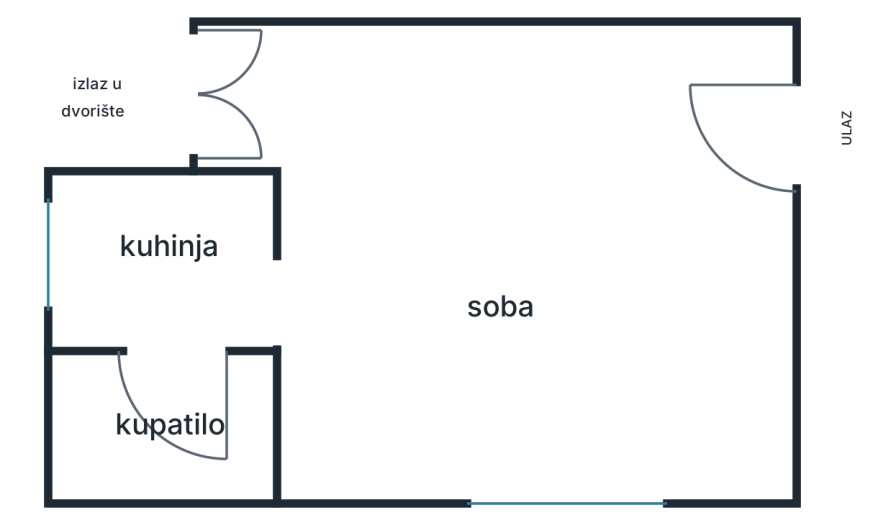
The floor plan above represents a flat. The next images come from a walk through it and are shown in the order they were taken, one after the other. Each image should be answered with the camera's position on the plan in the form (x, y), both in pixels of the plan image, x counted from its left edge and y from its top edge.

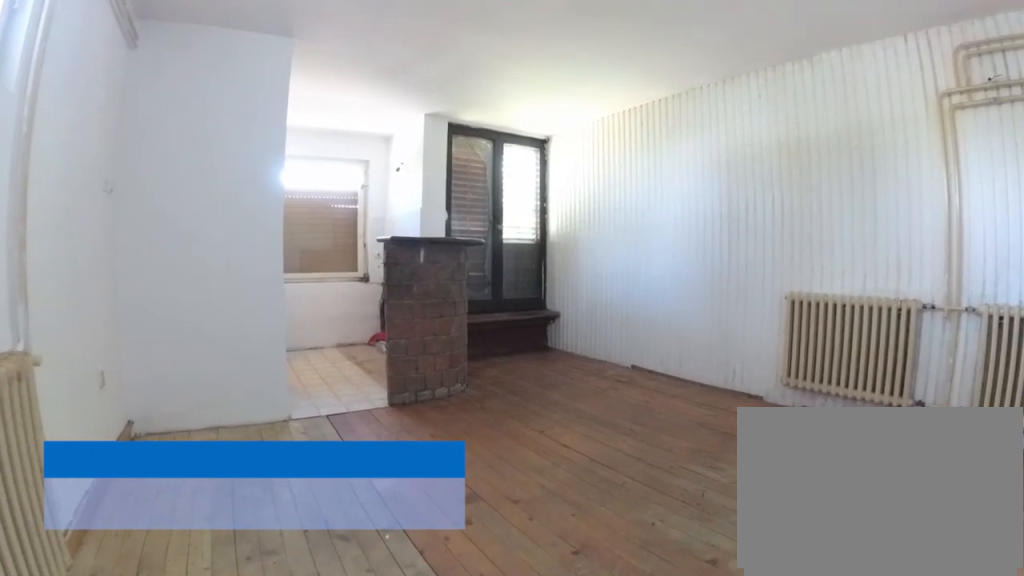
(631, 407)
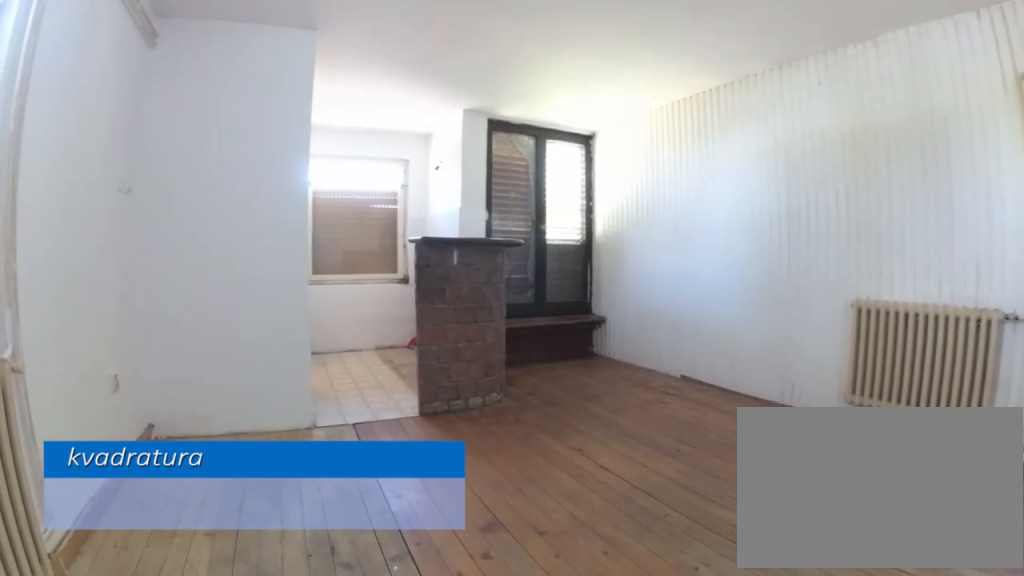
(603, 388)
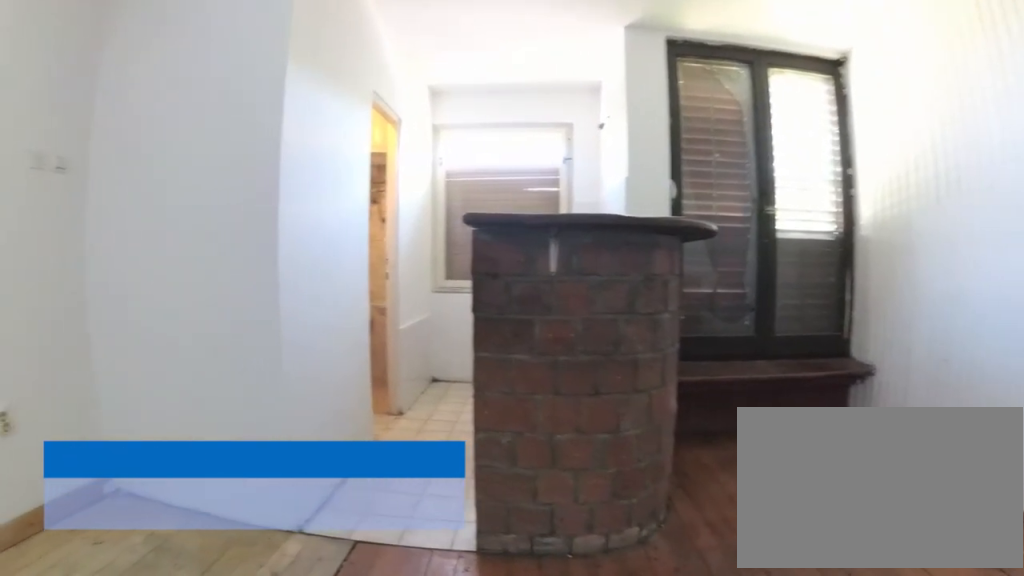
(438, 288)
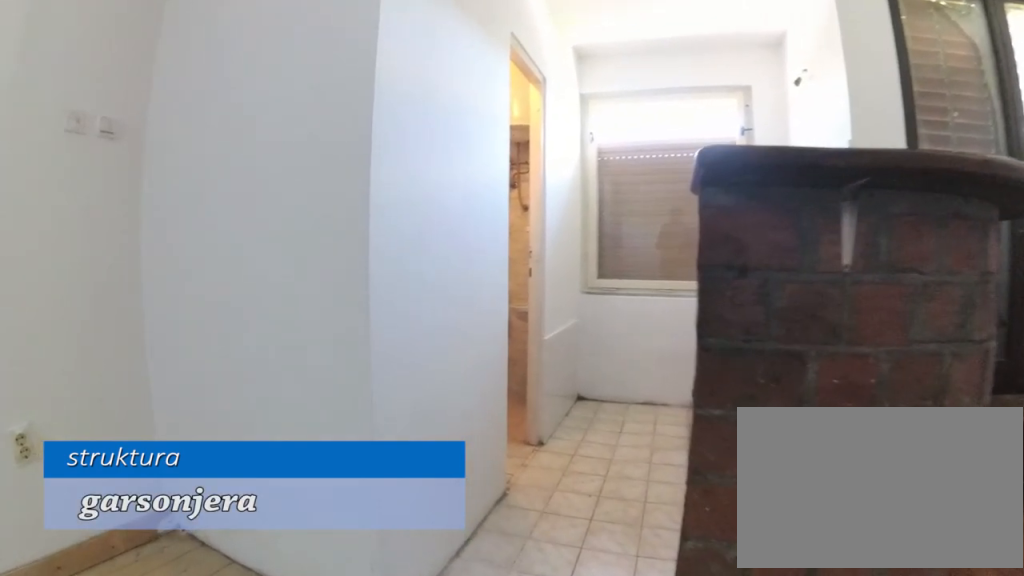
(368, 285)
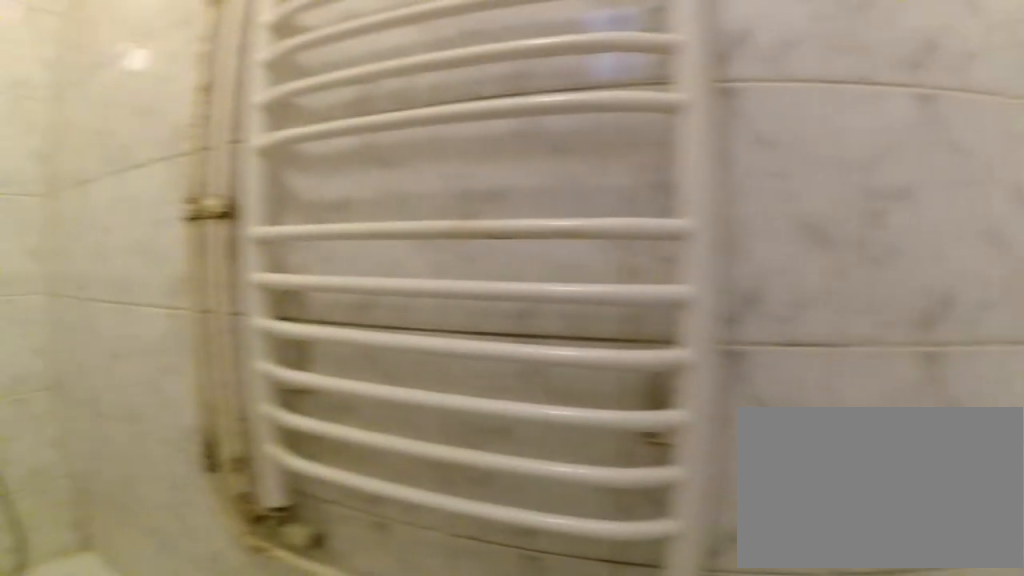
(114, 409)
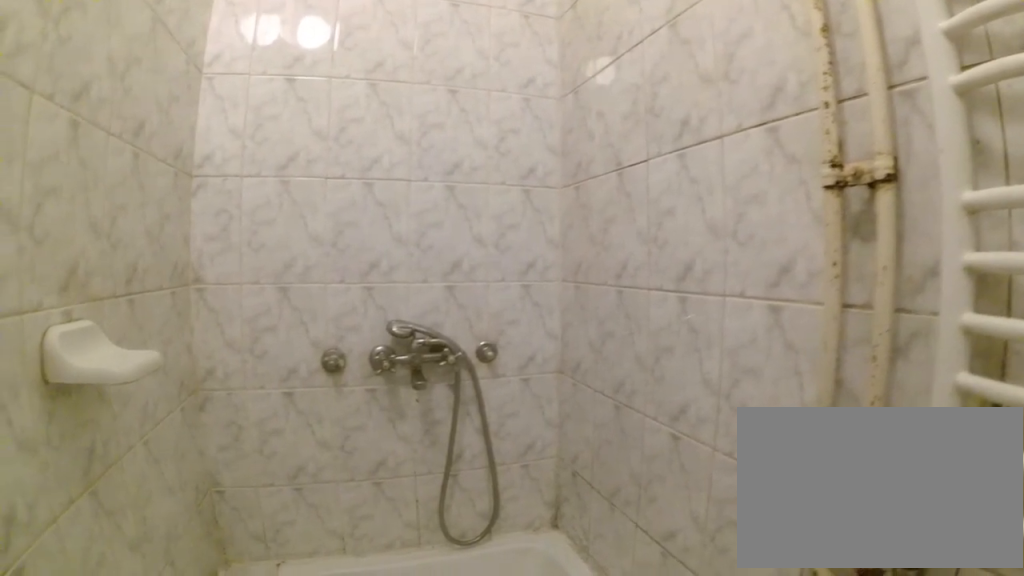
(115, 428)
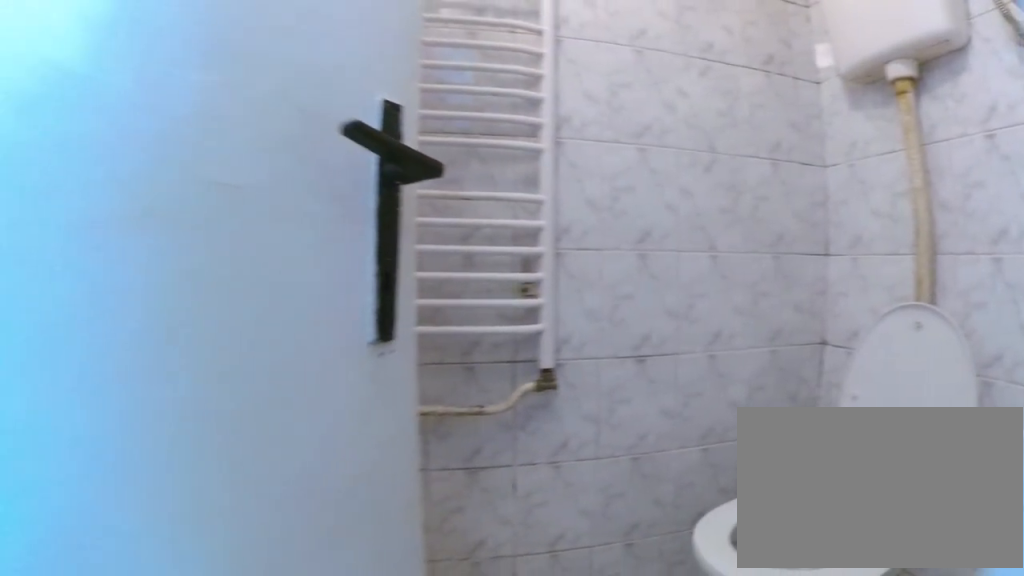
(195, 352)
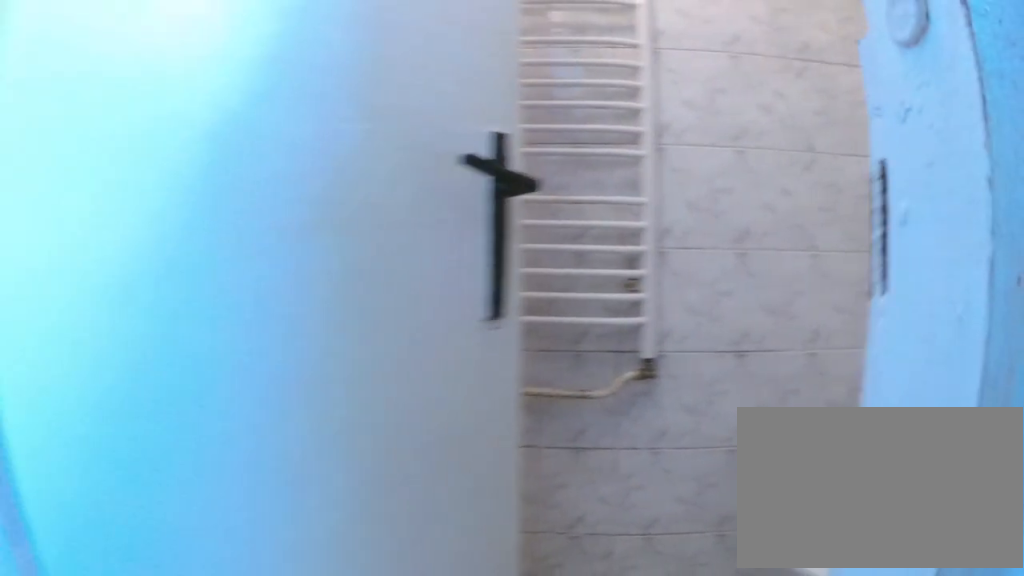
(197, 333)
